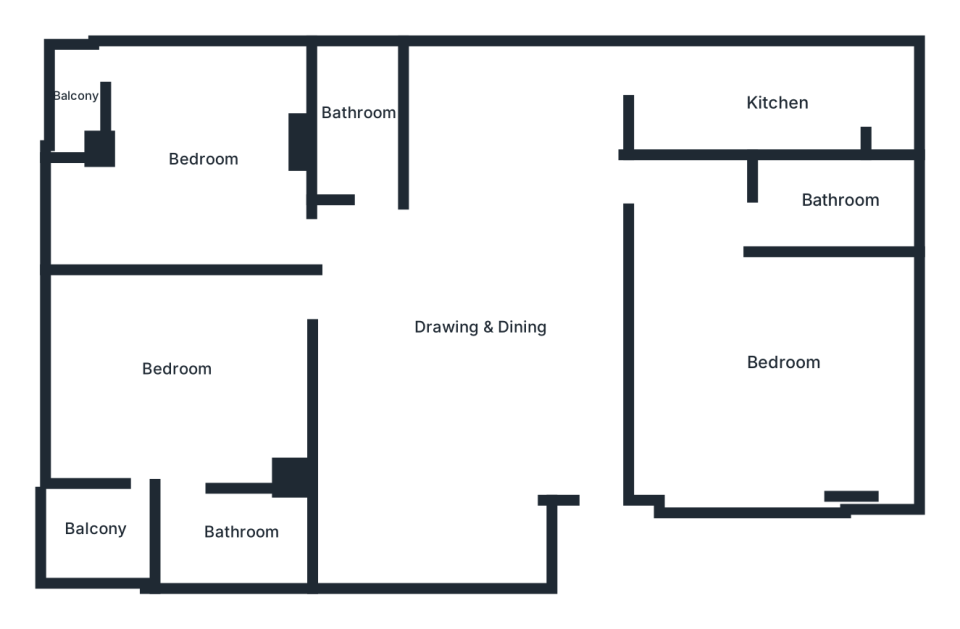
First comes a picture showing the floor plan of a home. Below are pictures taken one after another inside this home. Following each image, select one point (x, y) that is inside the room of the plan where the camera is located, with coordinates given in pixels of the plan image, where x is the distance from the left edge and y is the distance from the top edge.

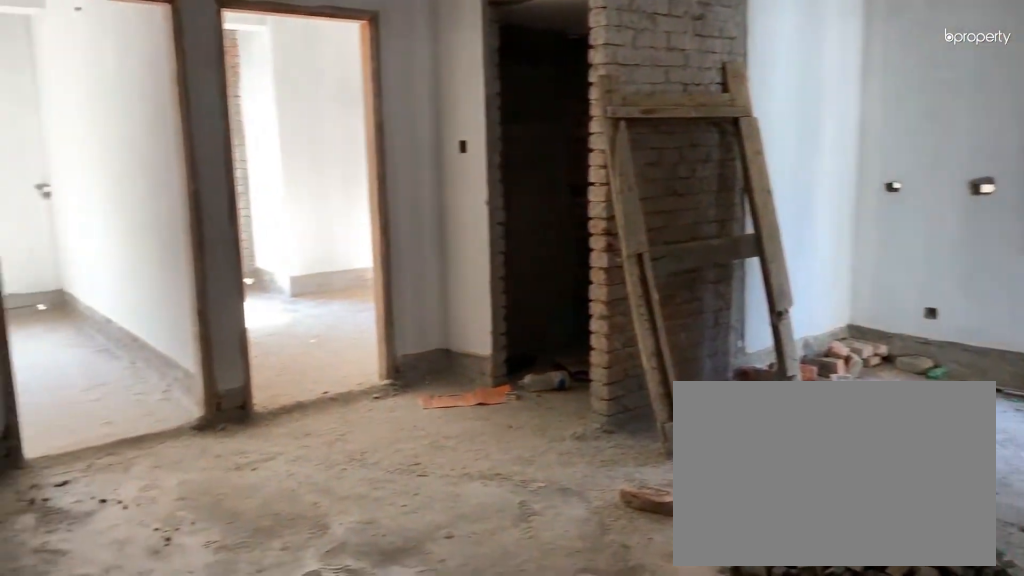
(483, 326)
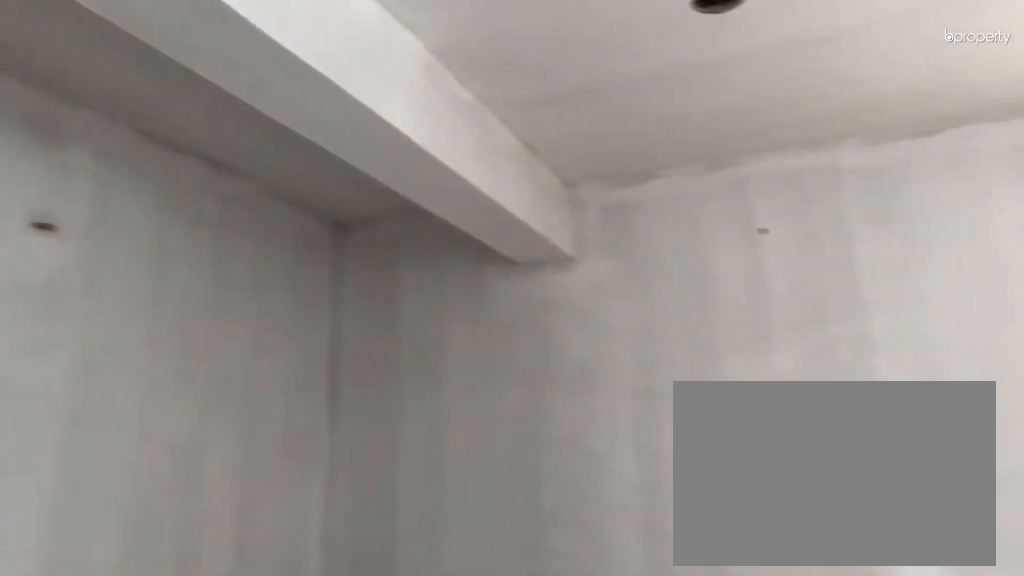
(483, 326)
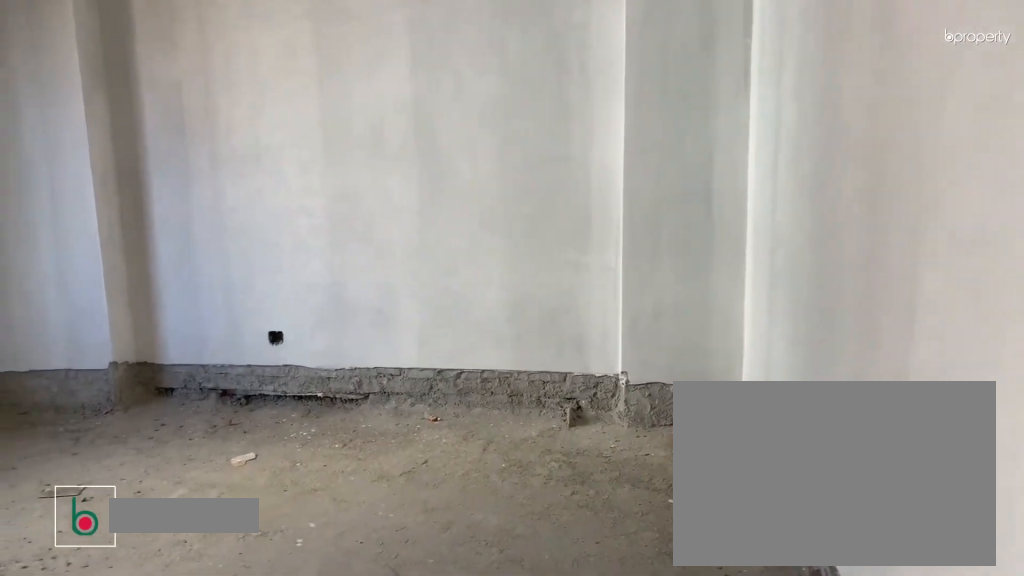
(783, 361)
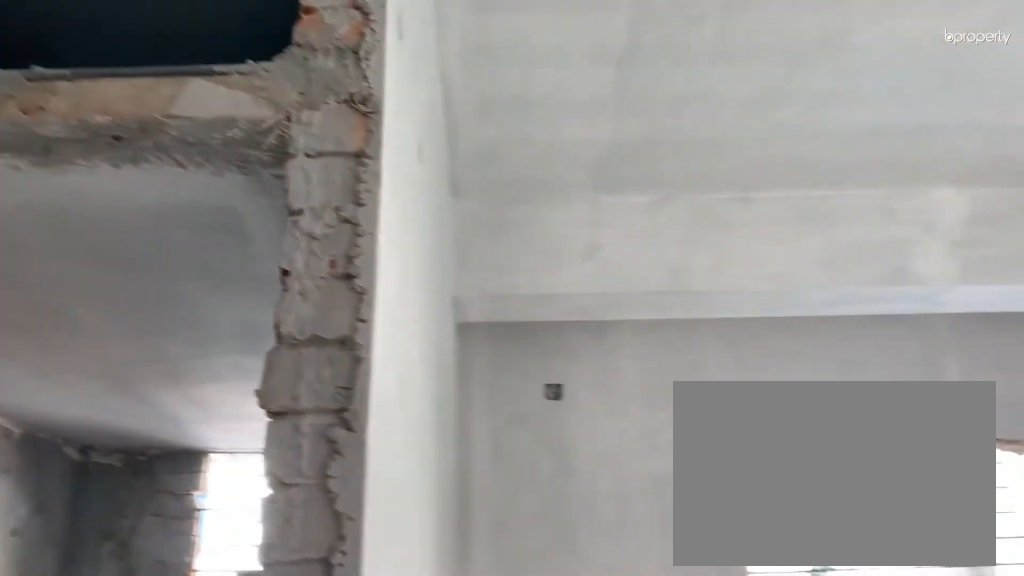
(783, 361)
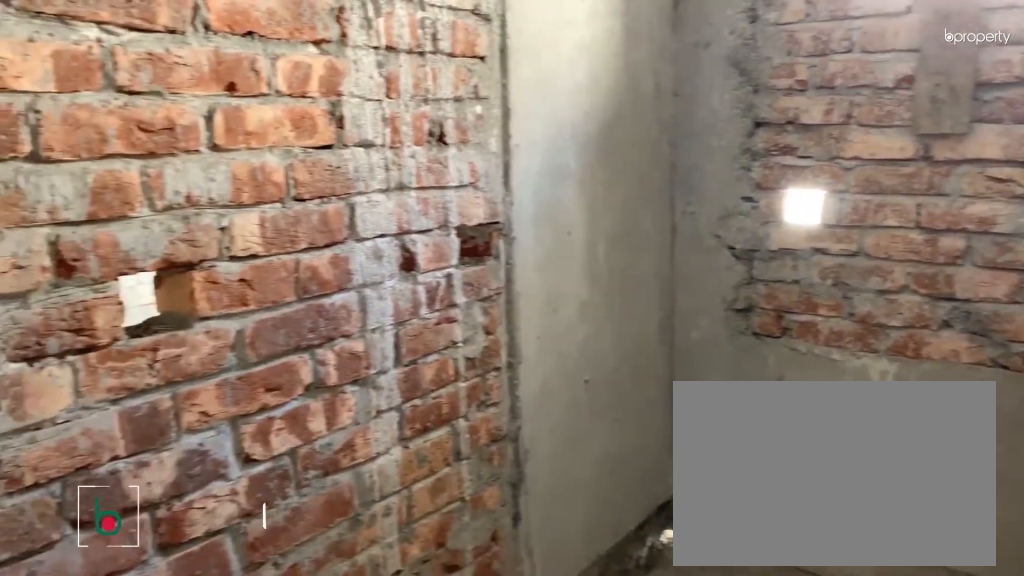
(843, 196)
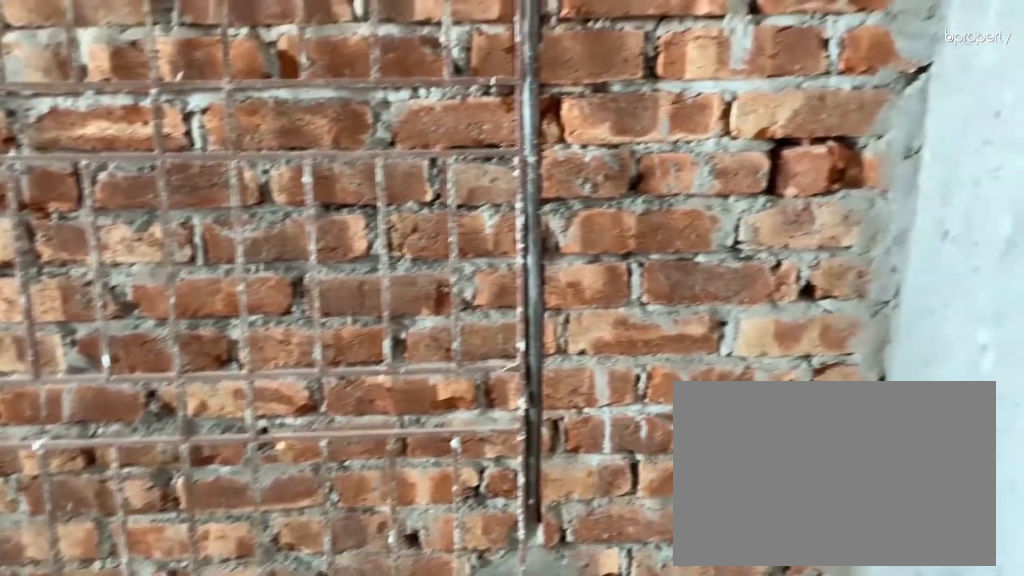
(769, 104)
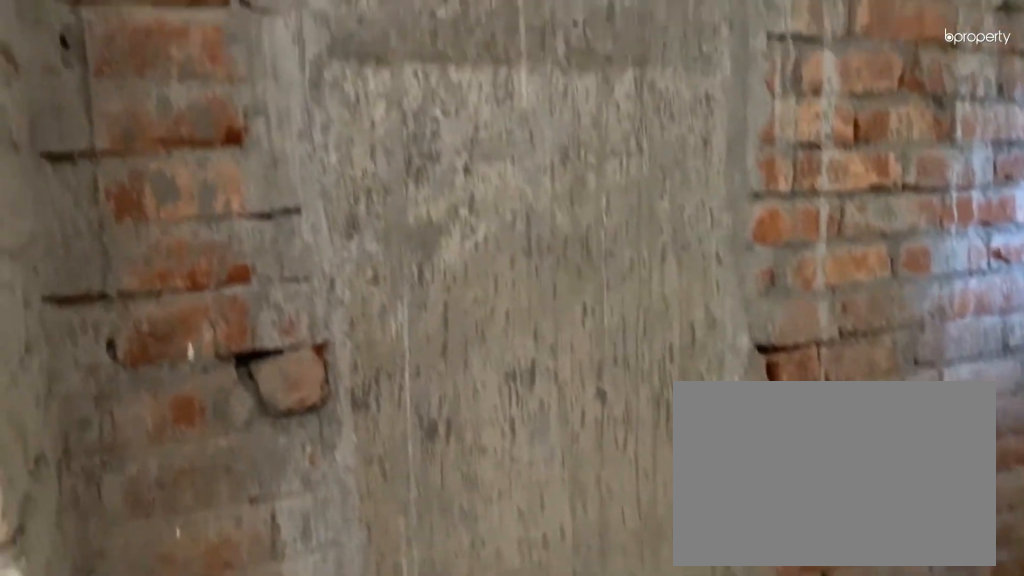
(356, 104)
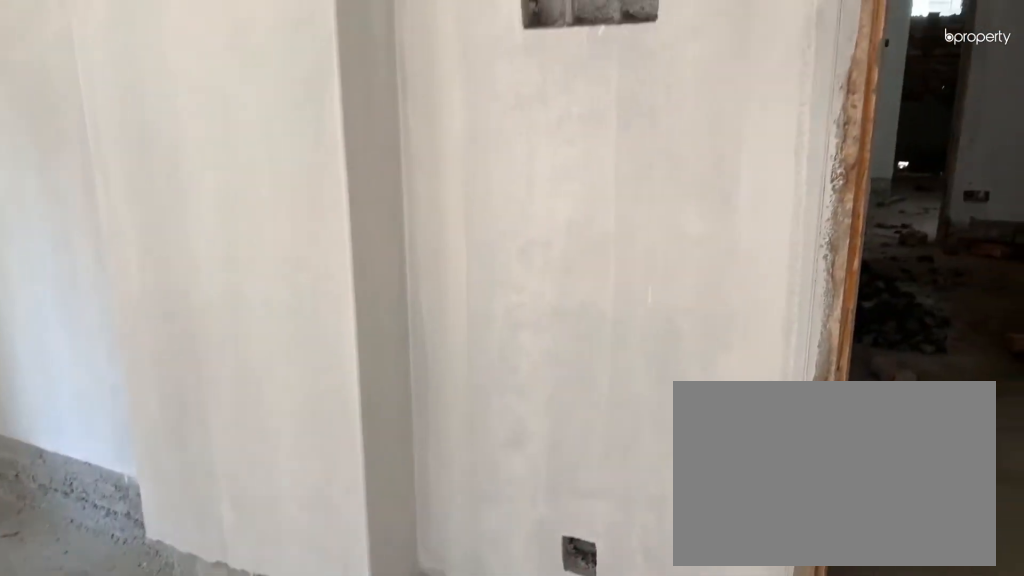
(205, 156)
